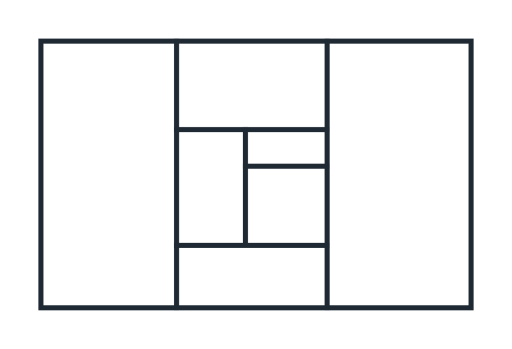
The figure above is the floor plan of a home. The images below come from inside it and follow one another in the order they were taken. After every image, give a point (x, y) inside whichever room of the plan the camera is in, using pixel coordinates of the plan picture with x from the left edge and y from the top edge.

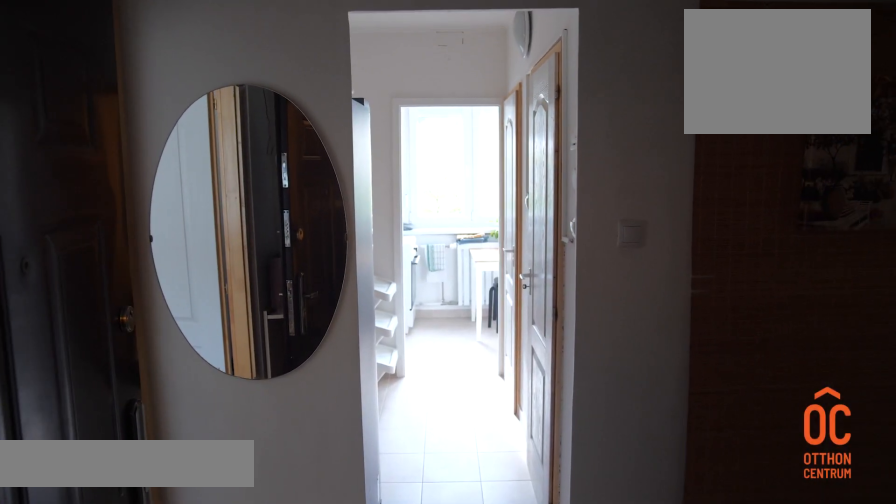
(249, 273)
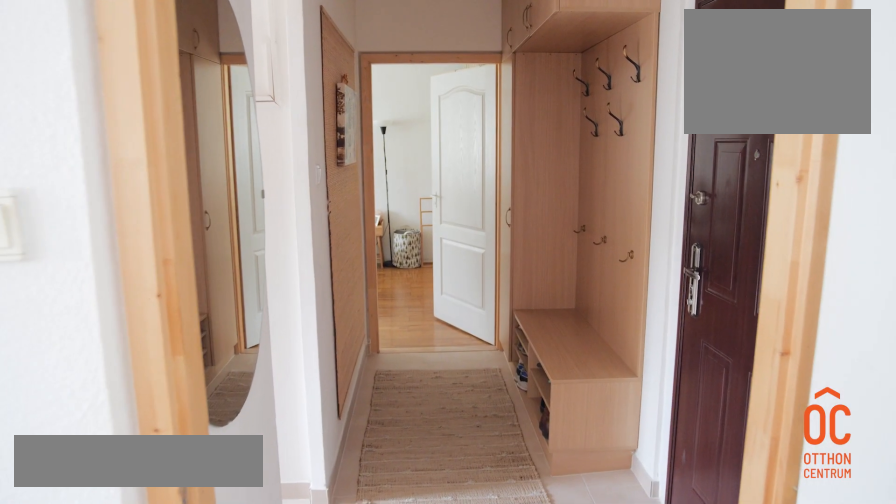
(249, 273)
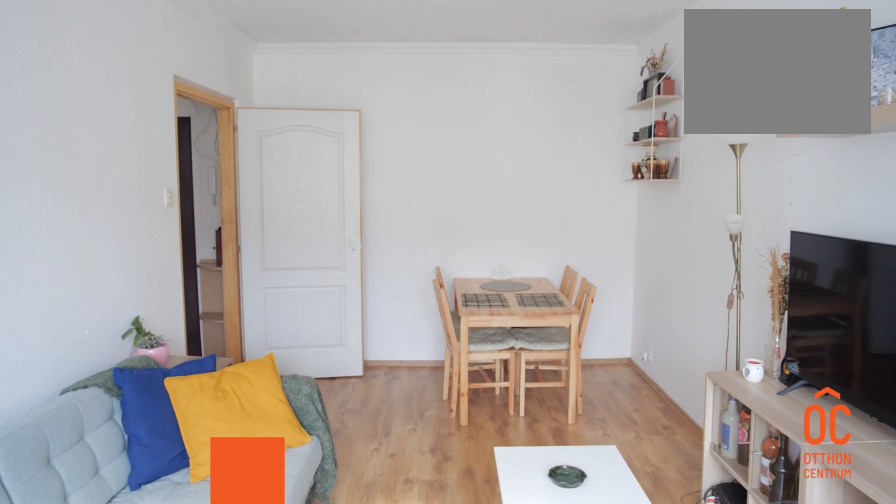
(112, 184)
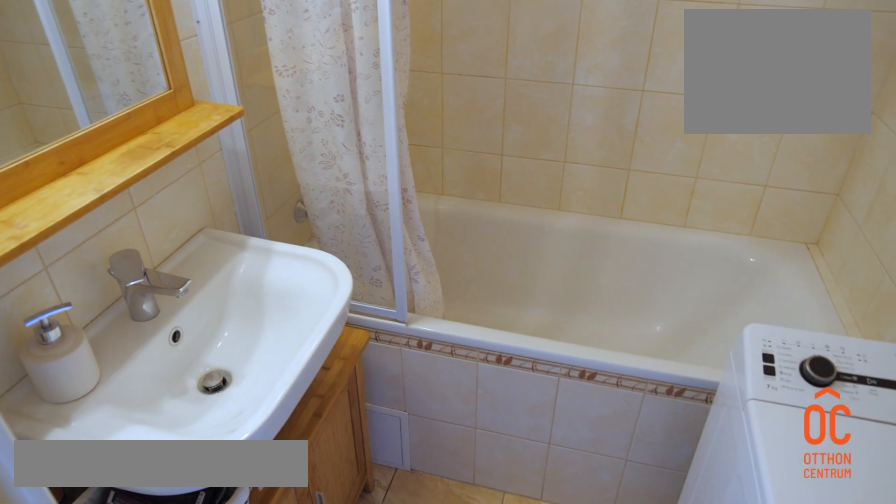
(284, 201)
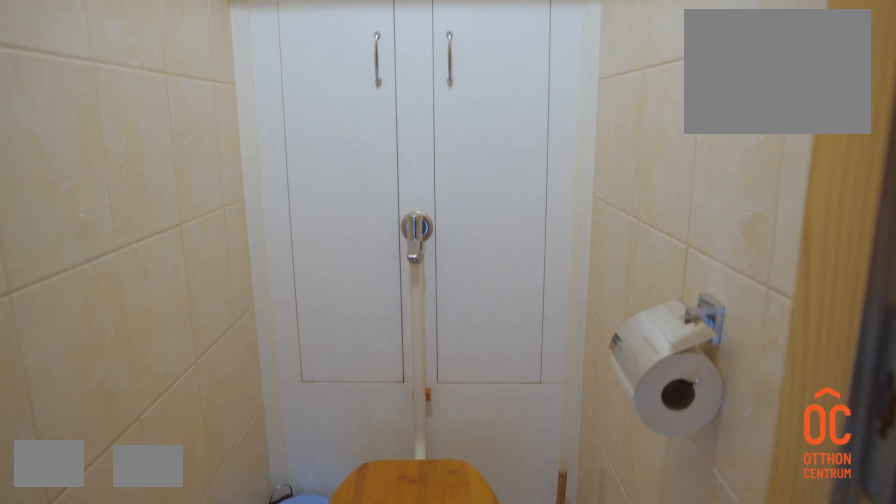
(283, 152)
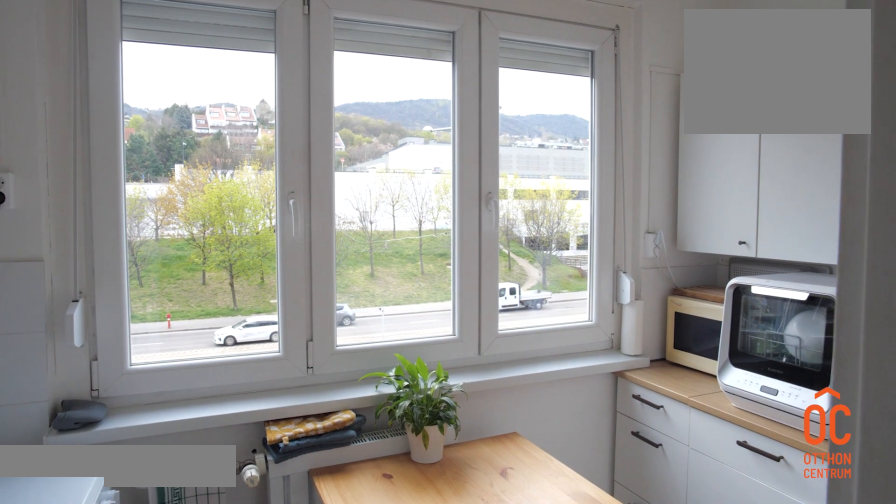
(253, 84)
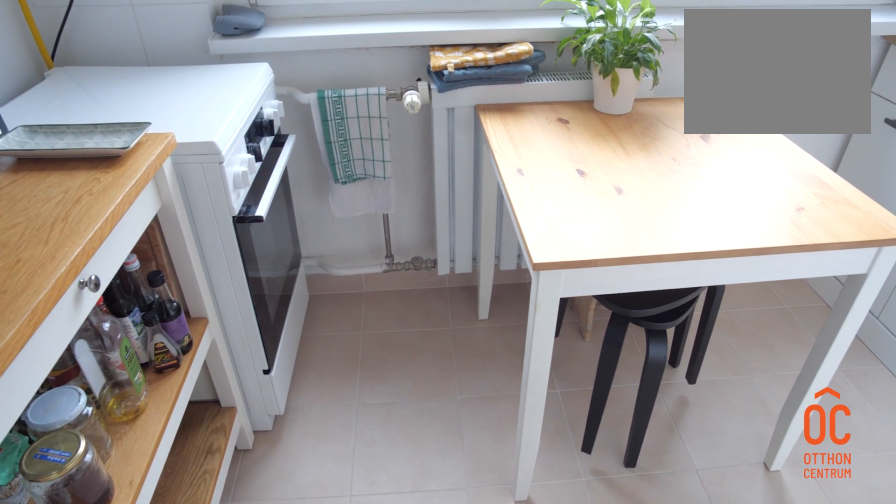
(253, 84)
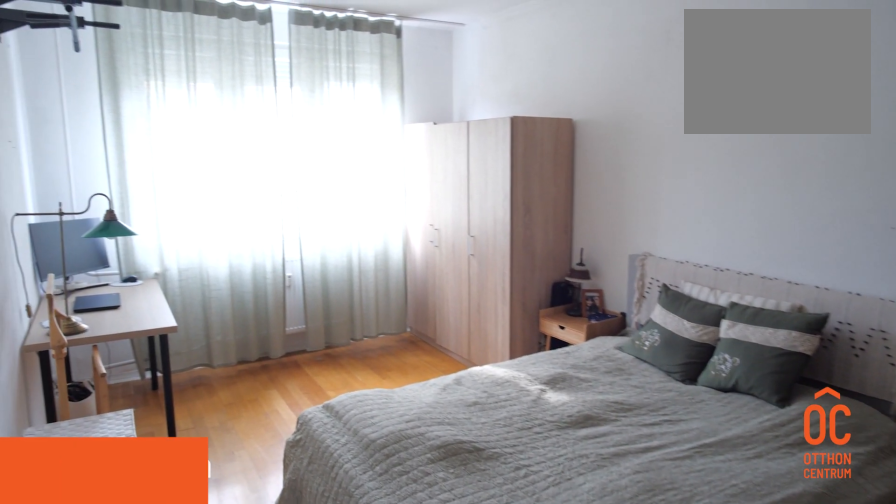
(400, 183)
